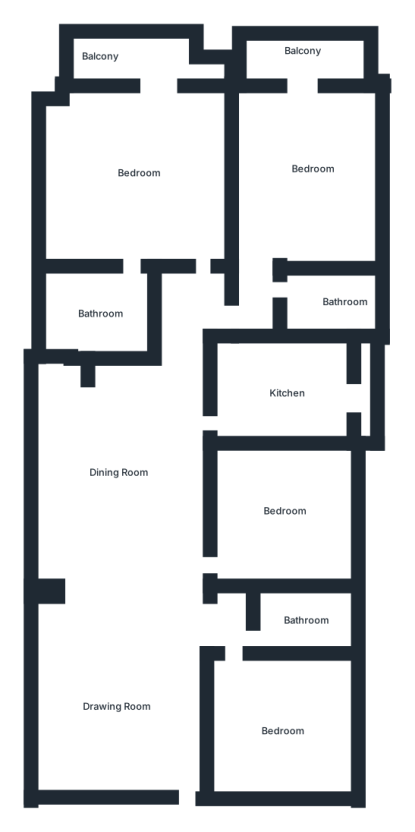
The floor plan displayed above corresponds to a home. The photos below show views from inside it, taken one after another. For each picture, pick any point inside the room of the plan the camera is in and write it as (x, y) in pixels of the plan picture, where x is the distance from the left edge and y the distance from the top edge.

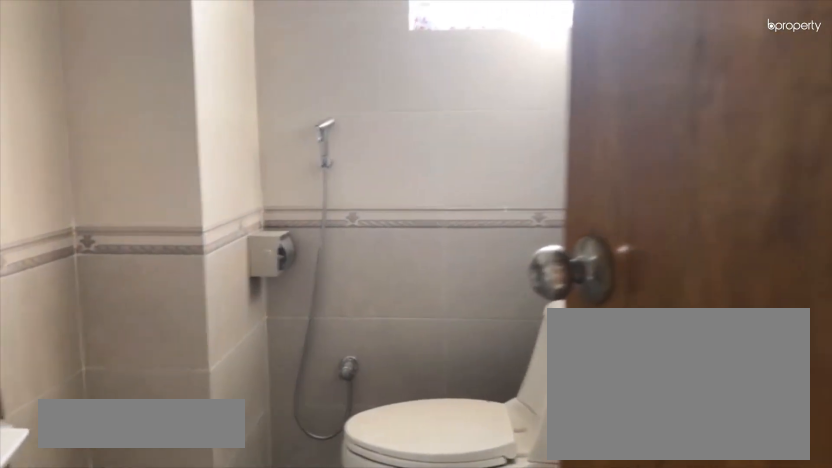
(301, 616)
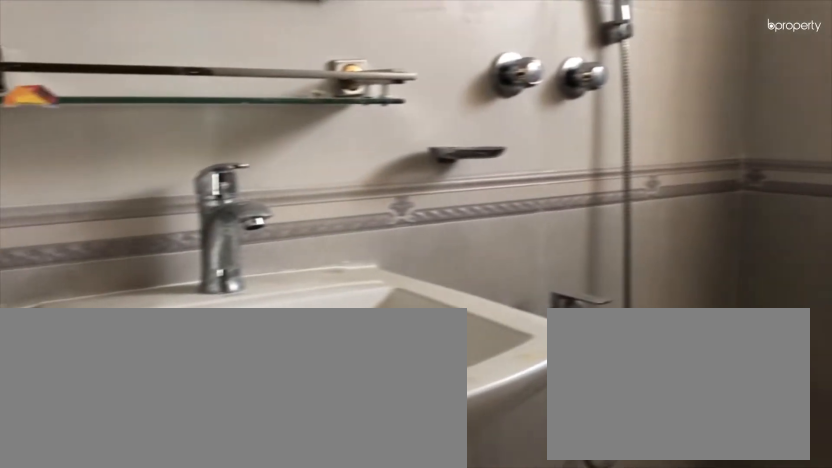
(301, 616)
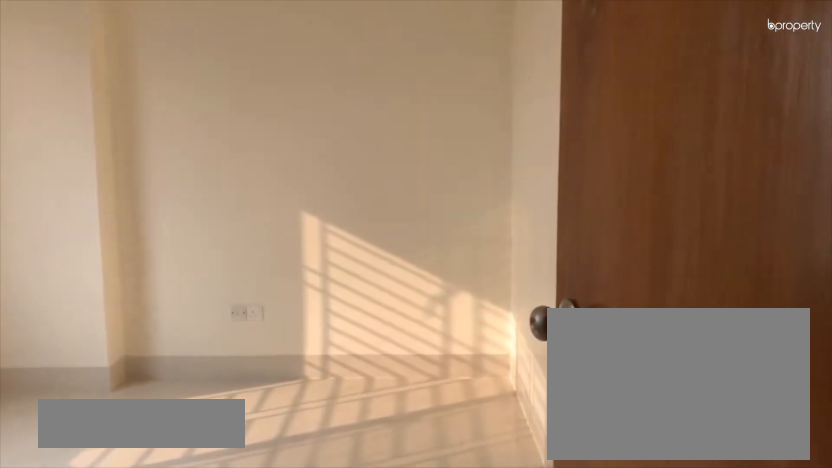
(285, 726)
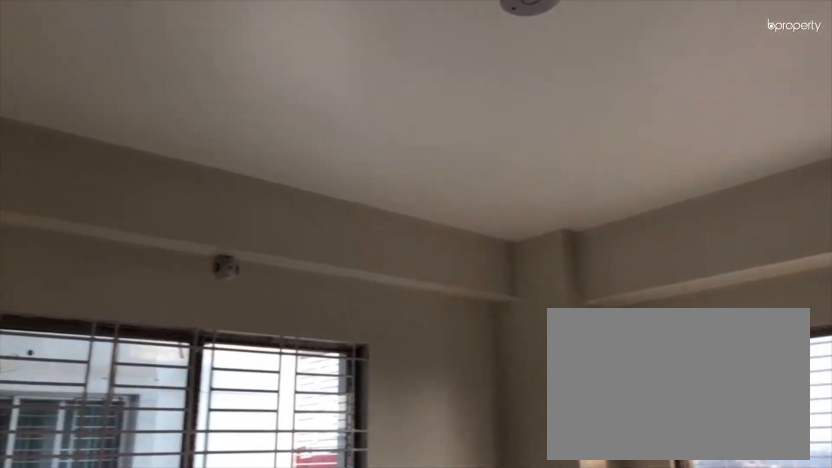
(139, 170)
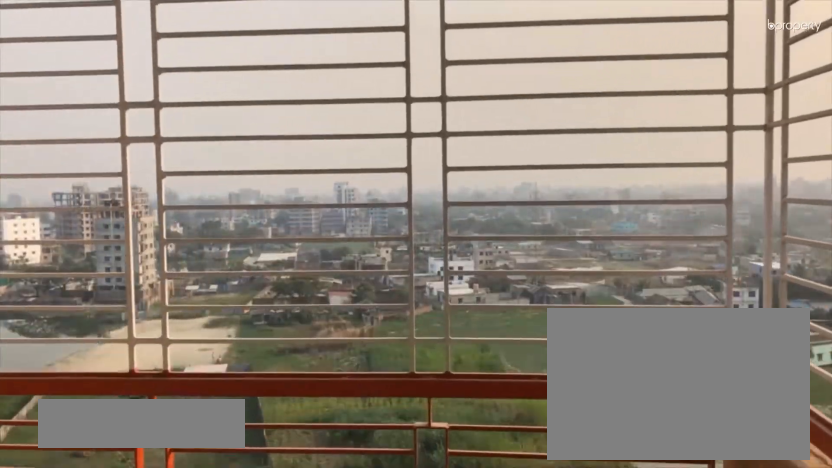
(129, 55)
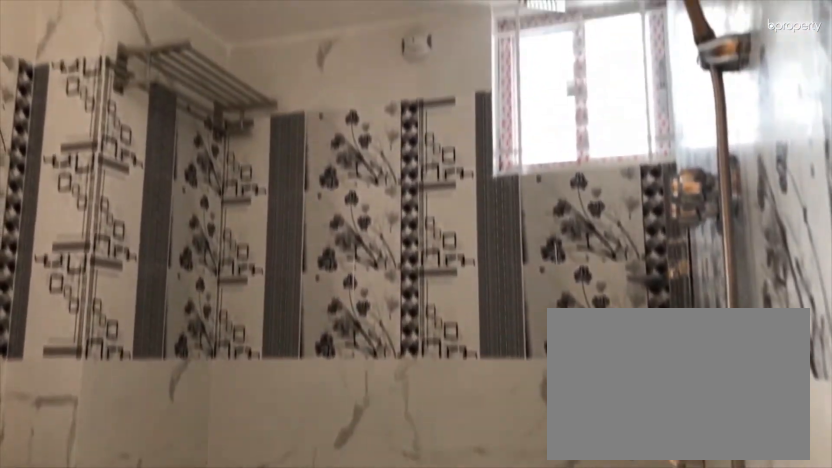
(97, 313)
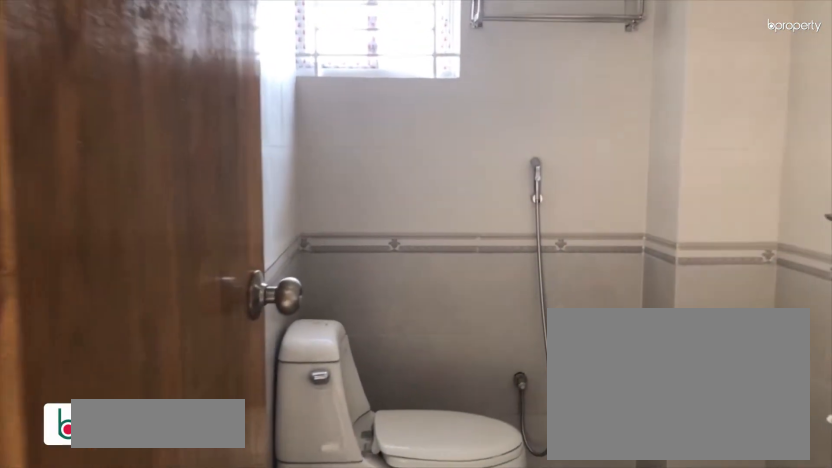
(326, 305)
